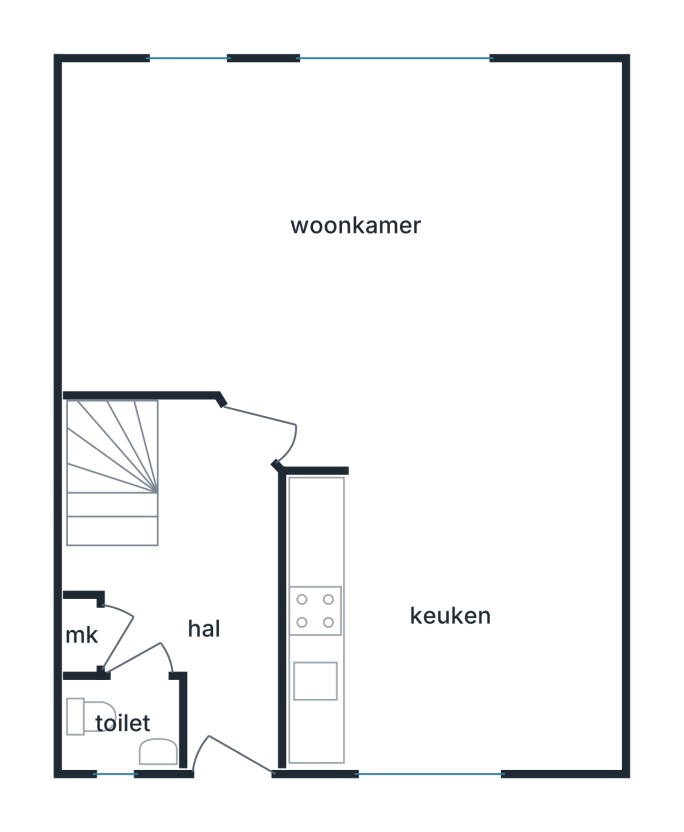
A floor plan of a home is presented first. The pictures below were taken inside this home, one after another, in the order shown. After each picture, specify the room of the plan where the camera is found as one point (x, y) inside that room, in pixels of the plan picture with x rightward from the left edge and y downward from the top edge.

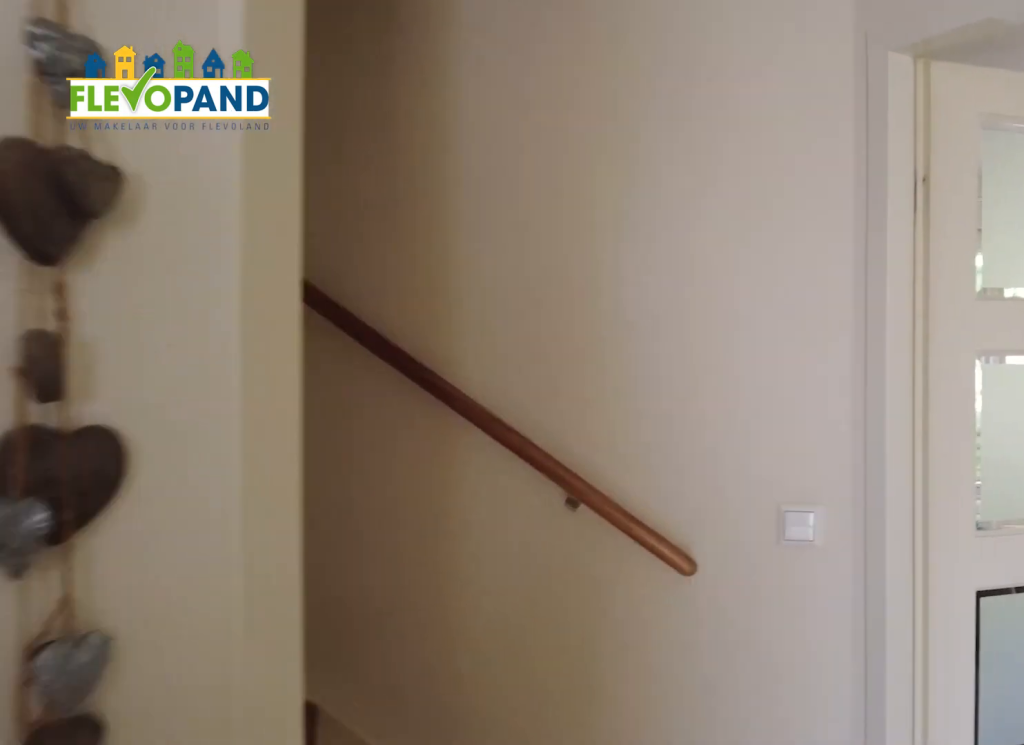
(202, 588)
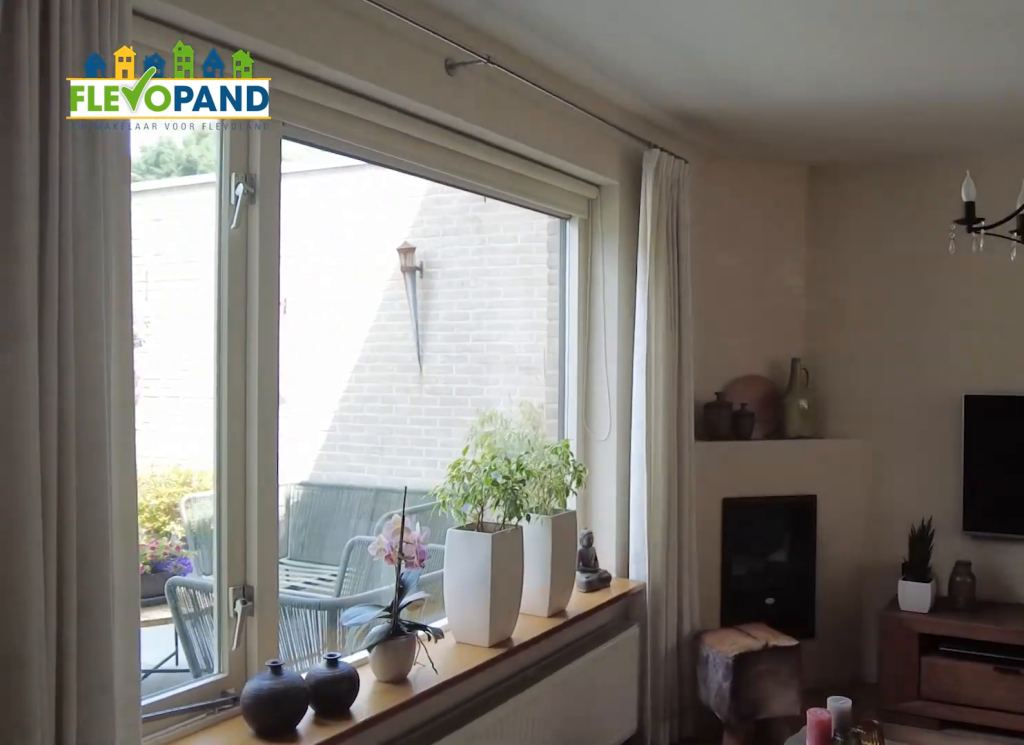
(227, 154)
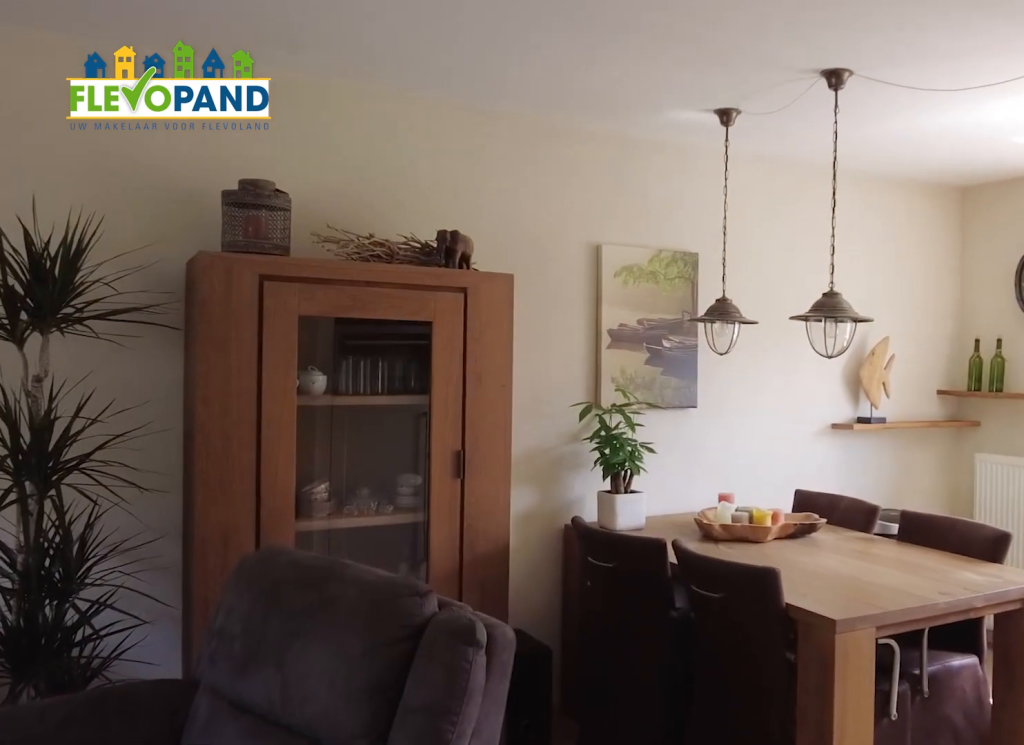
(227, 154)
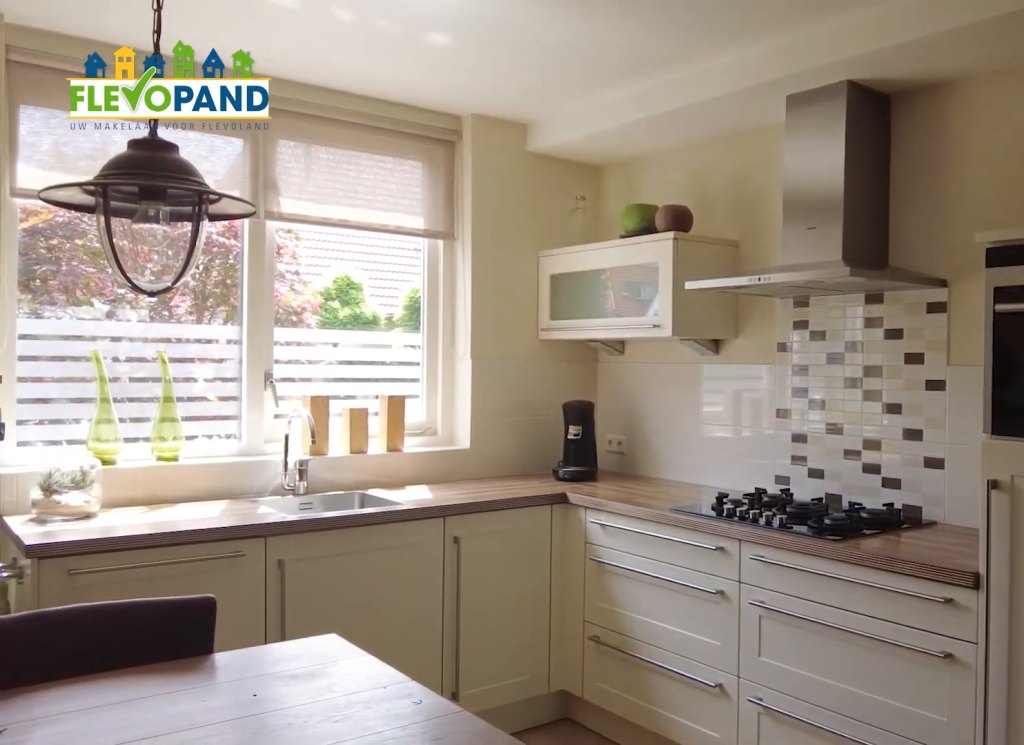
(451, 620)
